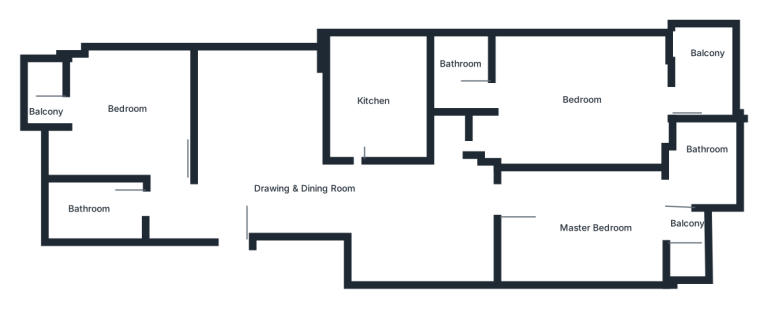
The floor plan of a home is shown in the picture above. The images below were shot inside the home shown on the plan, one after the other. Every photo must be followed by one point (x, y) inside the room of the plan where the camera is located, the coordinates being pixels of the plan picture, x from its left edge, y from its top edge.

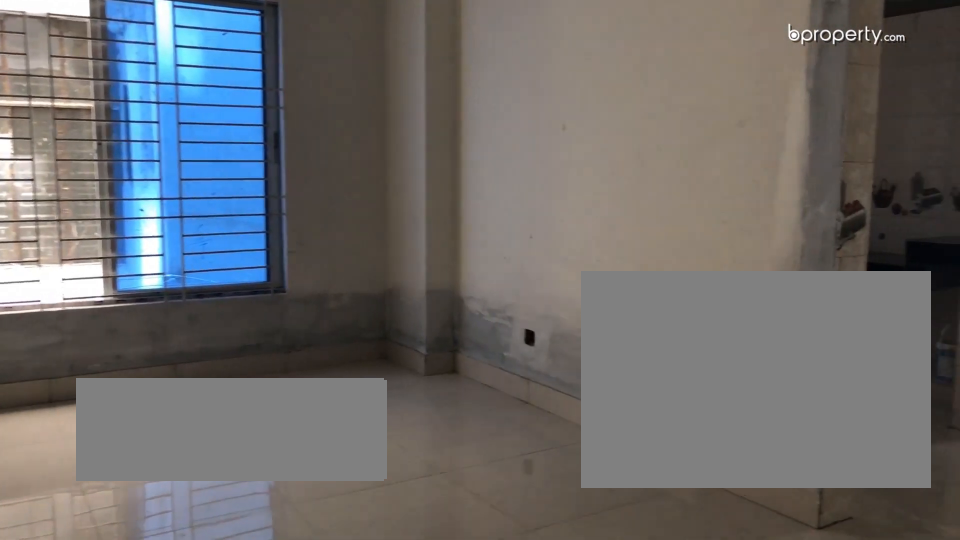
(284, 194)
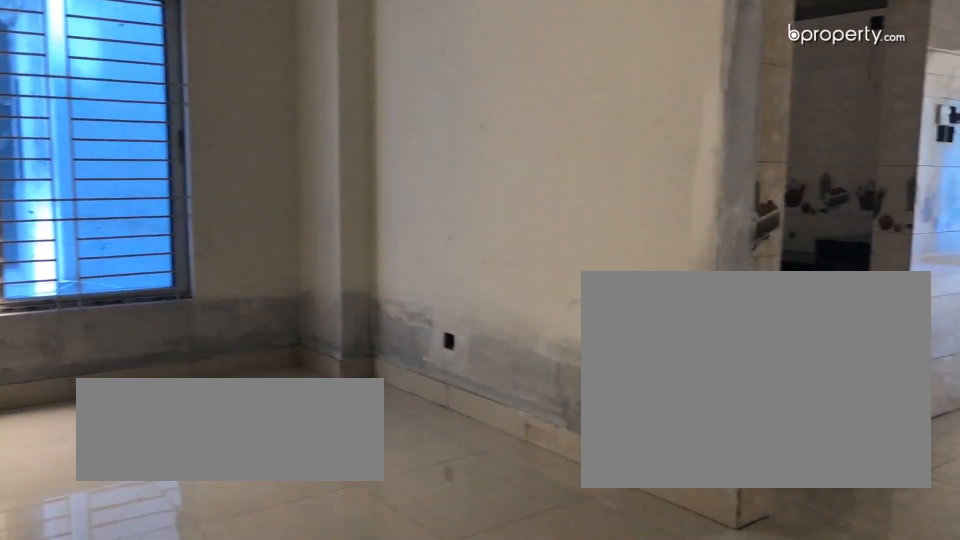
(284, 194)
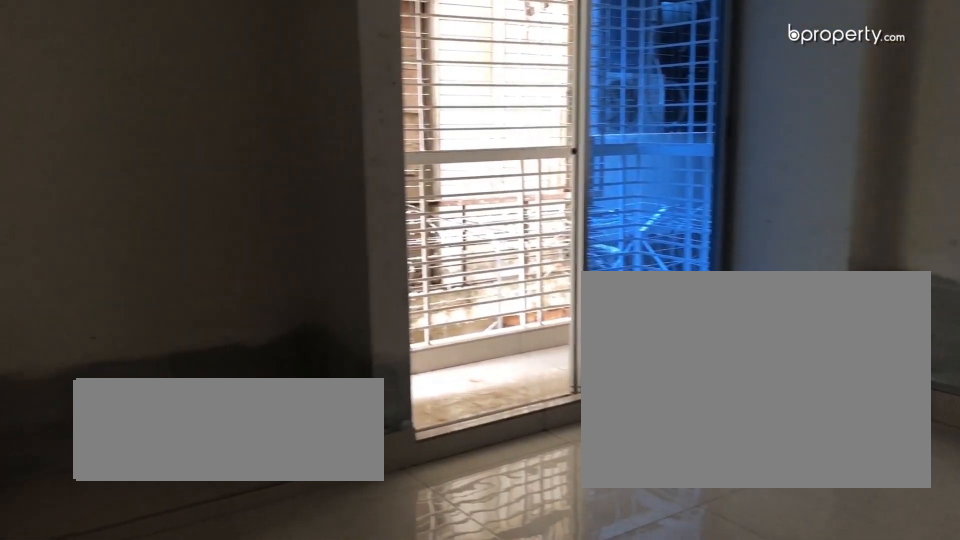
(127, 111)
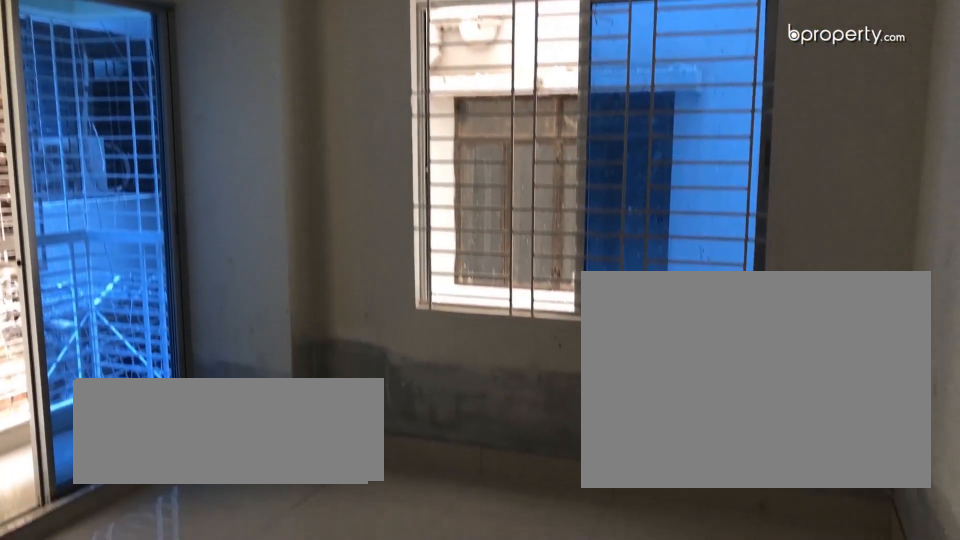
(130, 114)
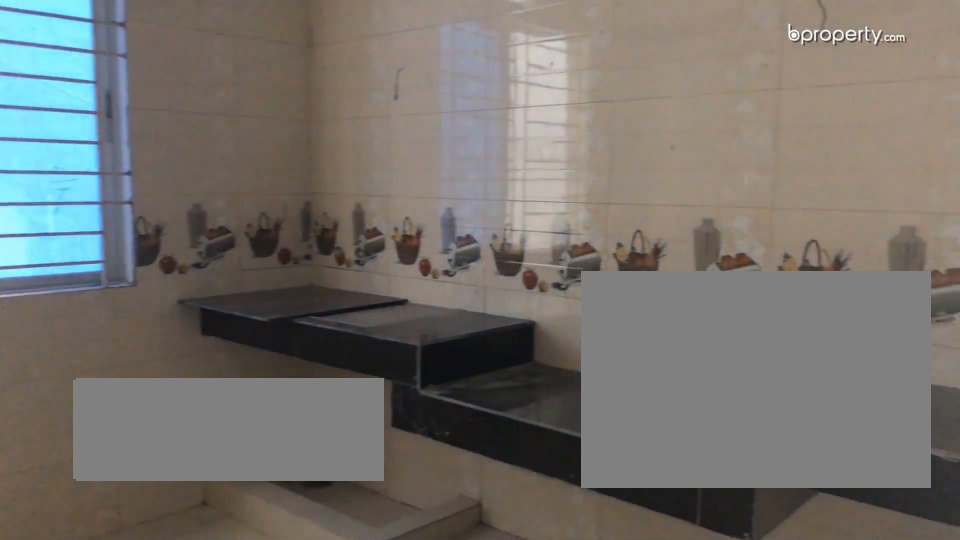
(380, 103)
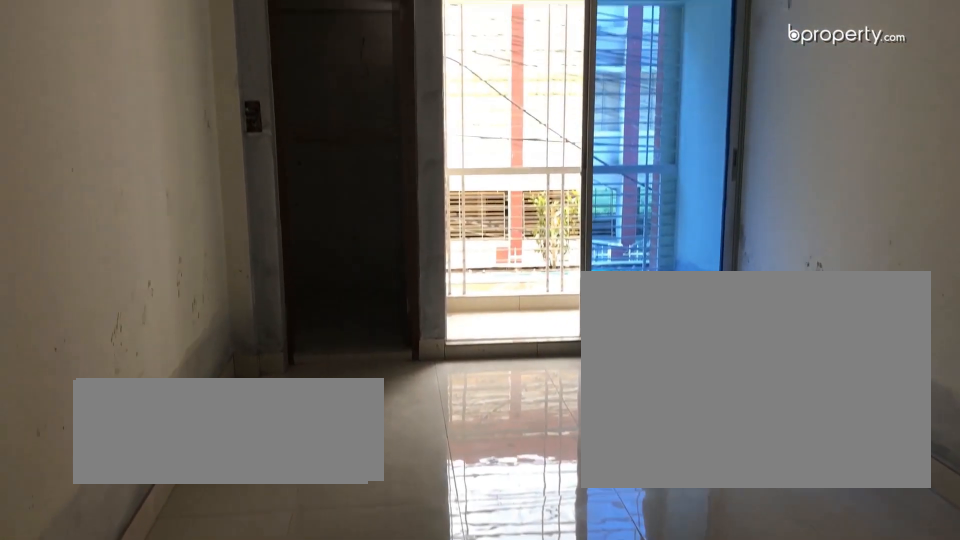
(603, 218)
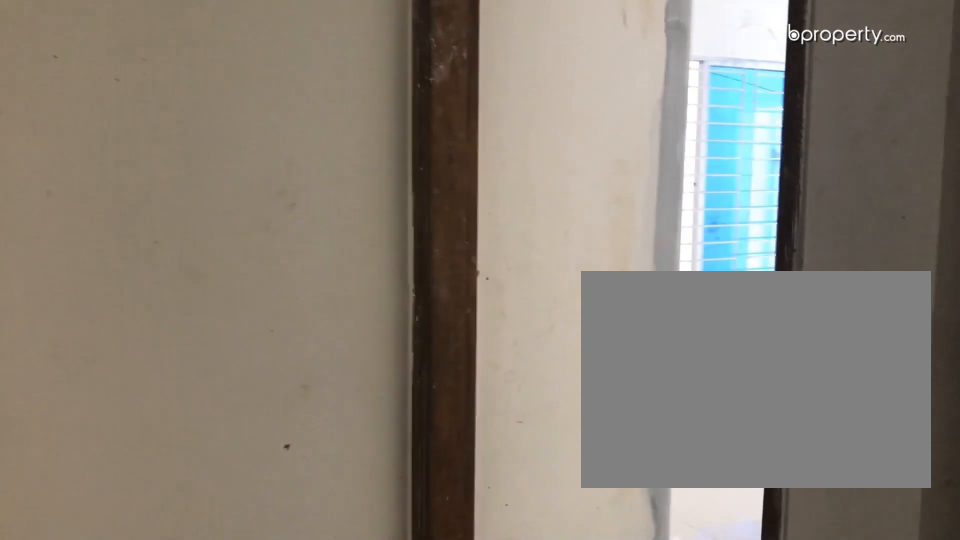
(485, 131)
